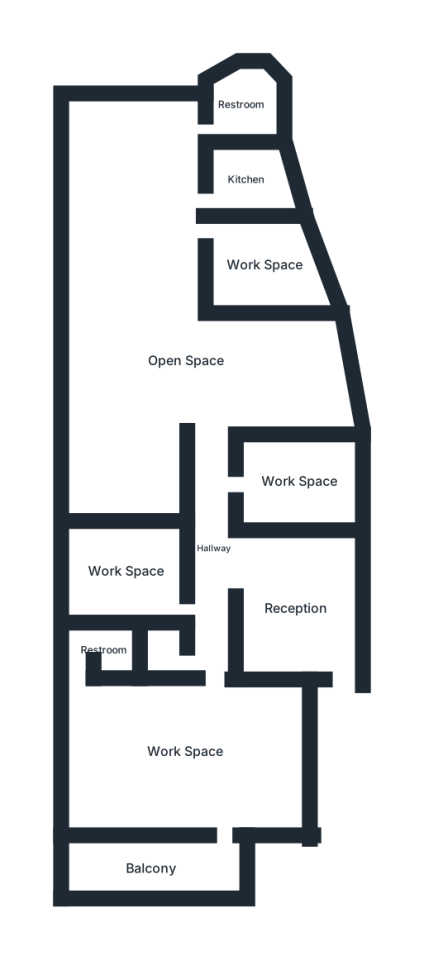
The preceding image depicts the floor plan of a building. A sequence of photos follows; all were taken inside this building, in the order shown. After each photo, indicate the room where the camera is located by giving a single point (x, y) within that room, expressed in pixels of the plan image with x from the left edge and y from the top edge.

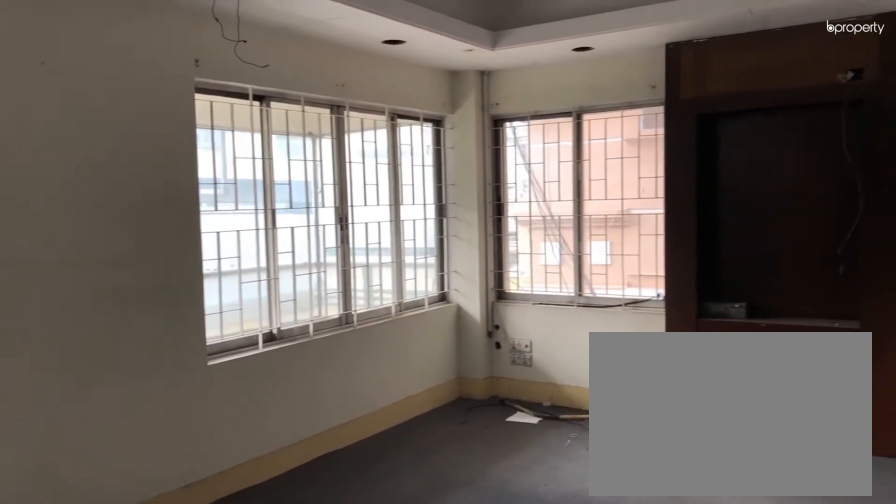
(185, 753)
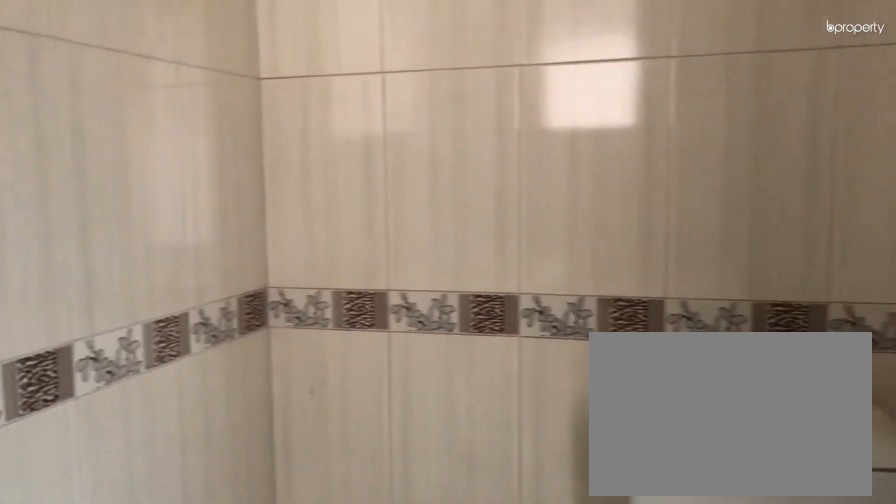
(99, 655)
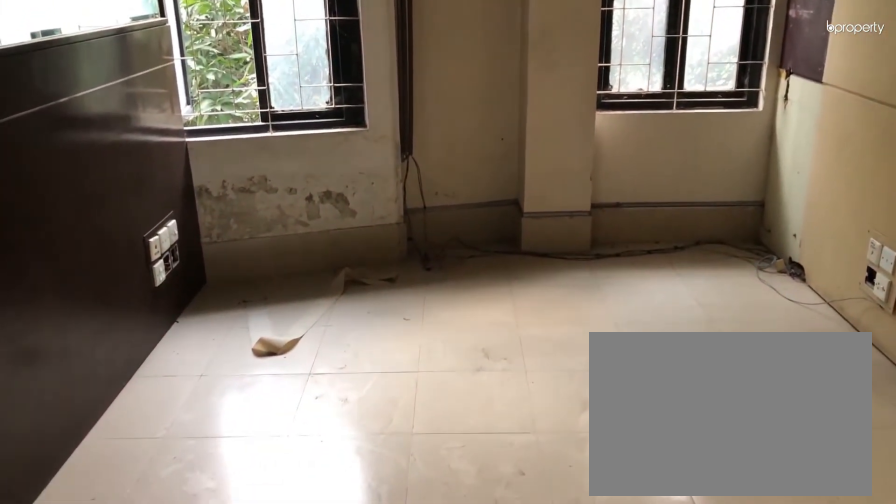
(299, 480)
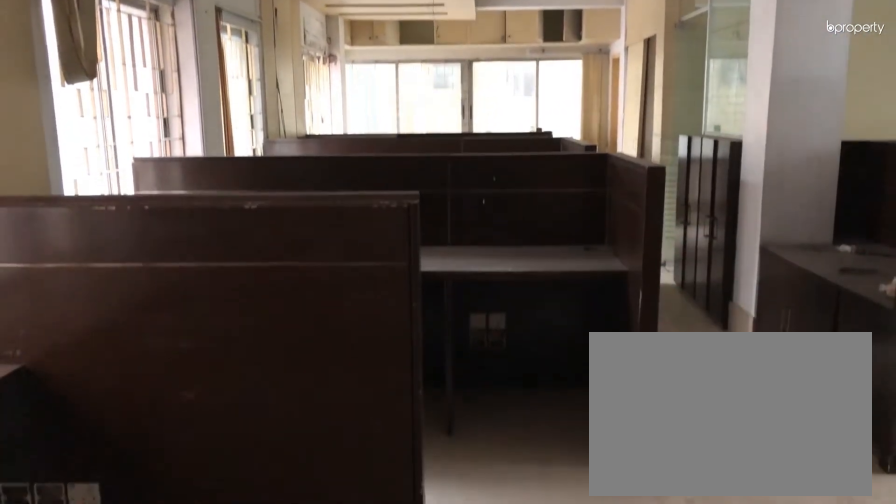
(185, 362)
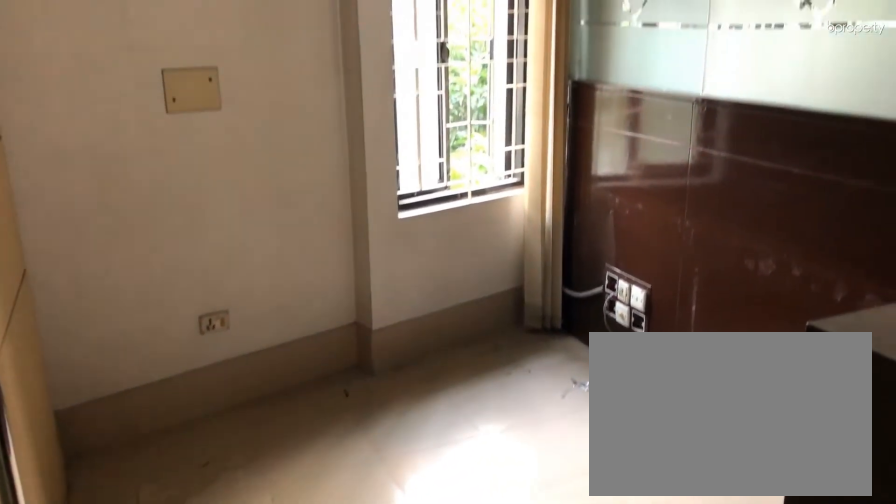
(267, 260)
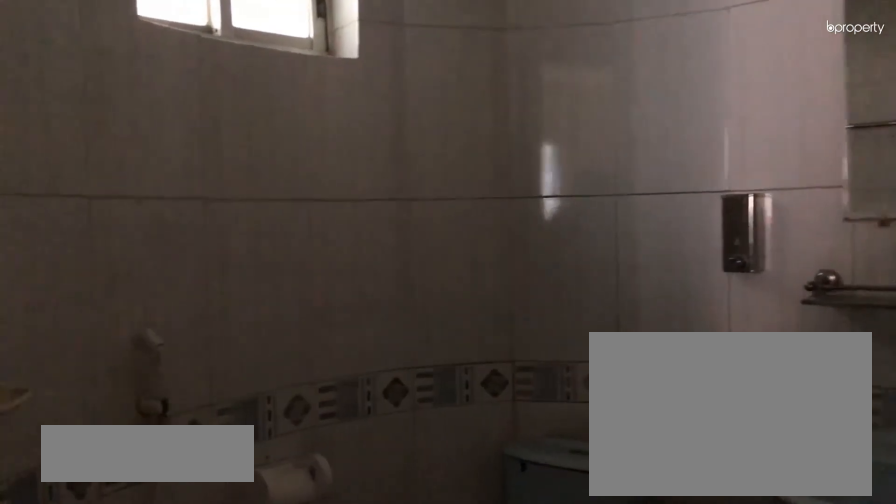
(238, 102)
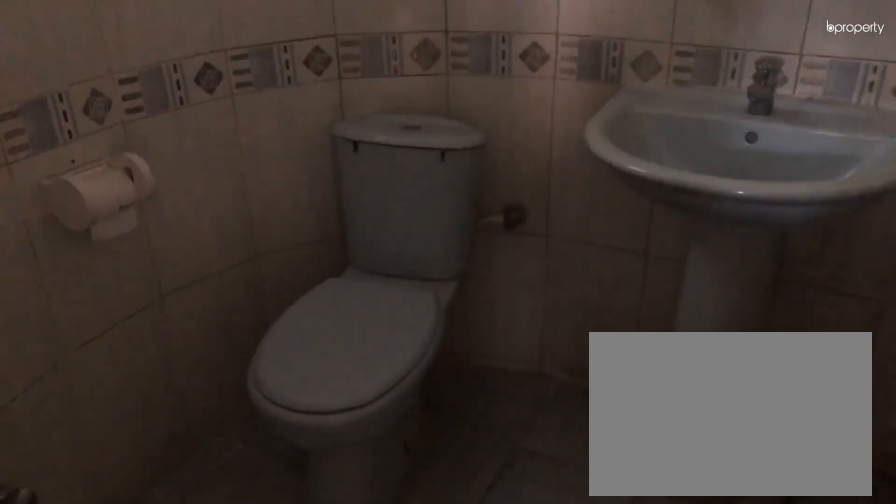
(238, 102)
